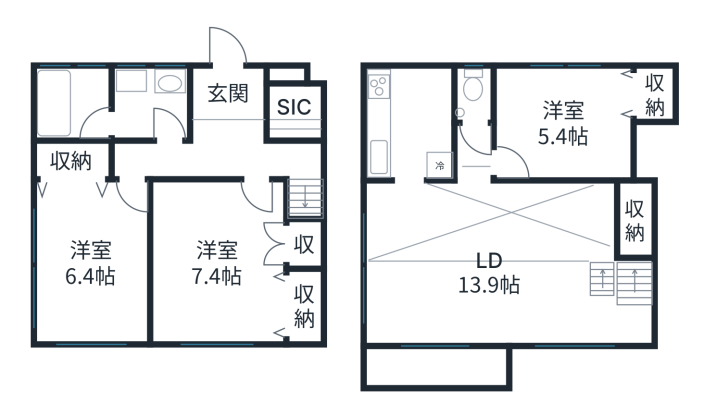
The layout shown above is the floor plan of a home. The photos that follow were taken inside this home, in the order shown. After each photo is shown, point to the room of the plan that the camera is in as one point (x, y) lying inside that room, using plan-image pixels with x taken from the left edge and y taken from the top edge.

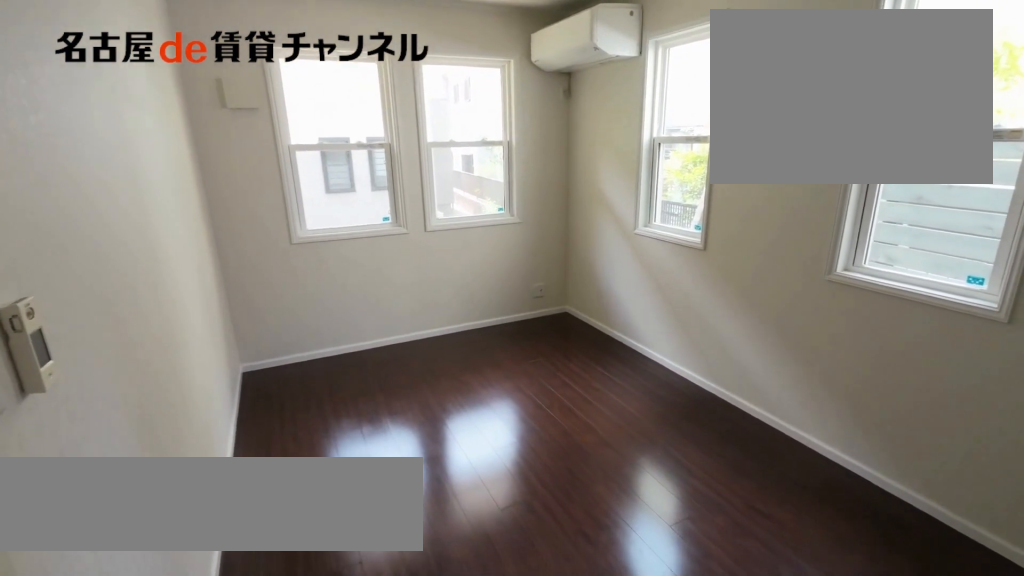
(92, 250)
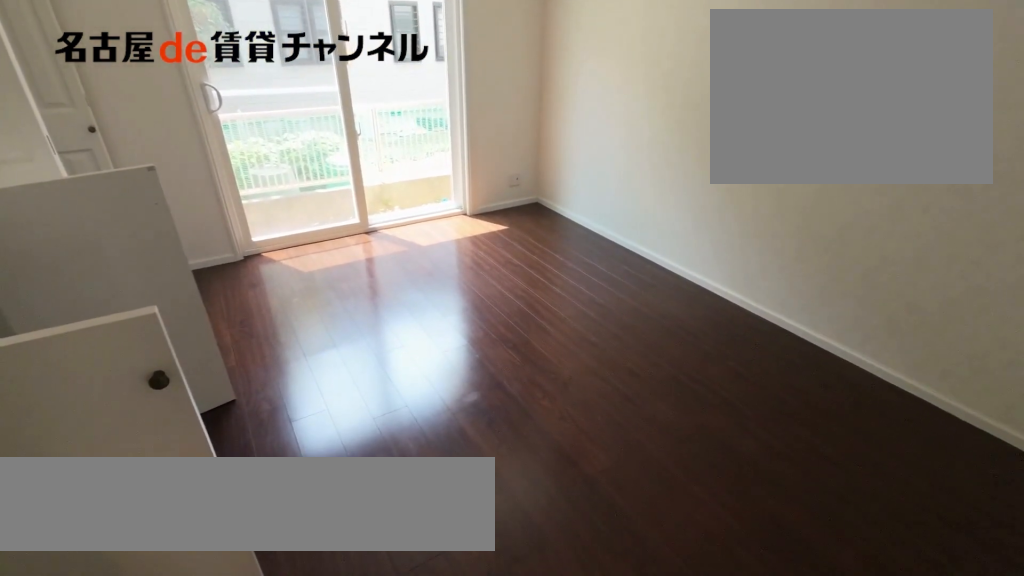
(231, 266)
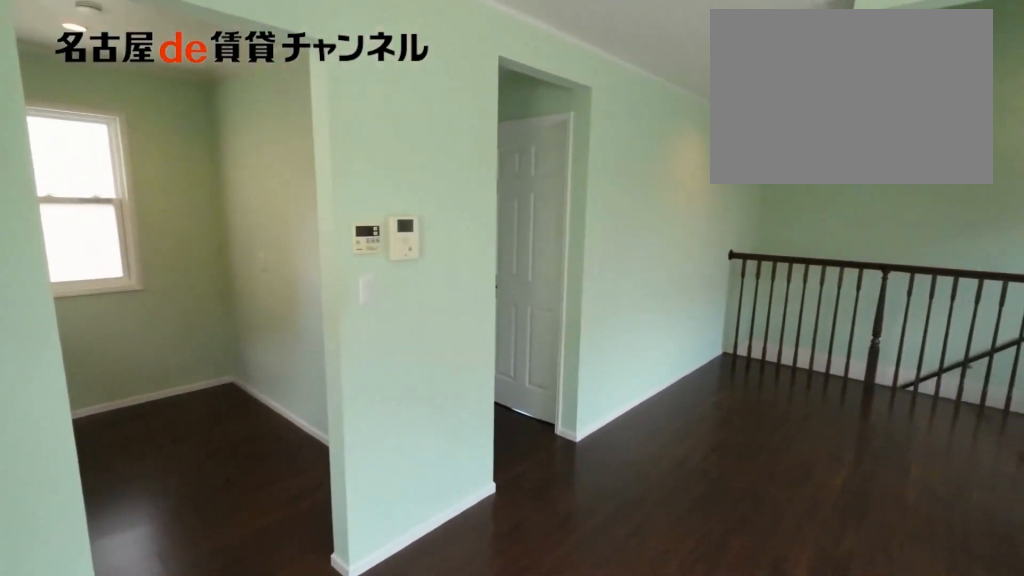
(509, 265)
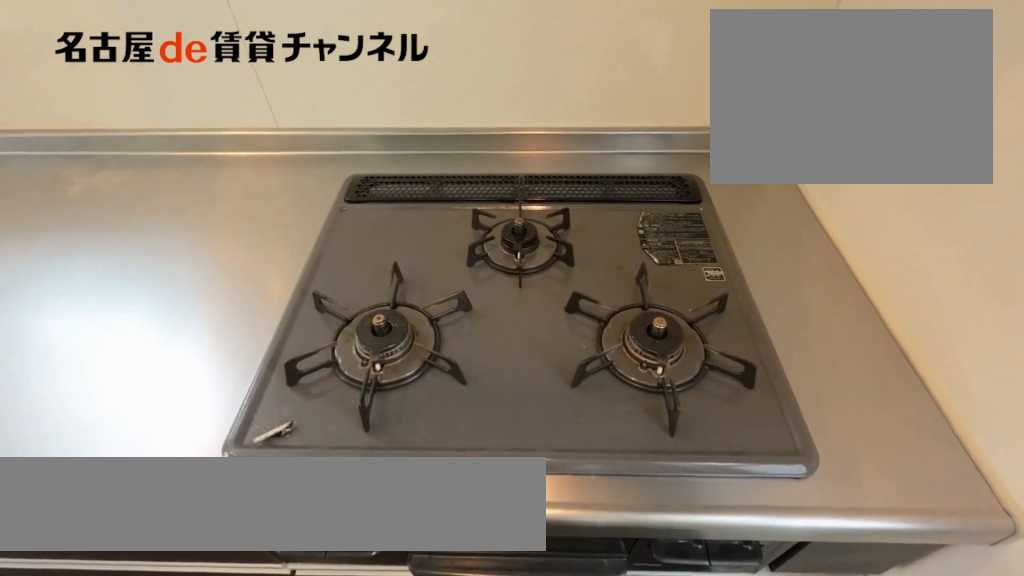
(408, 123)
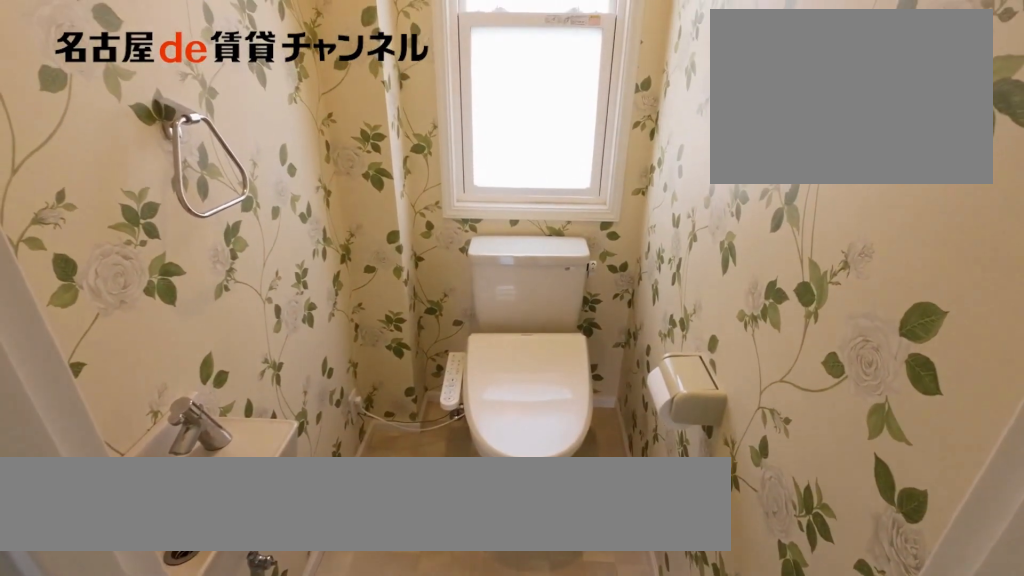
(473, 96)
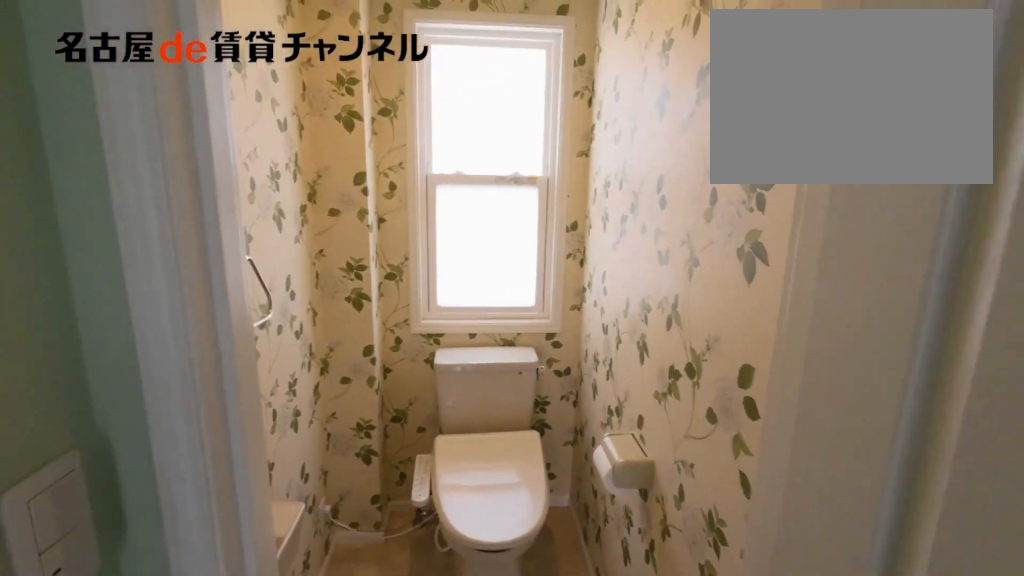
(473, 96)
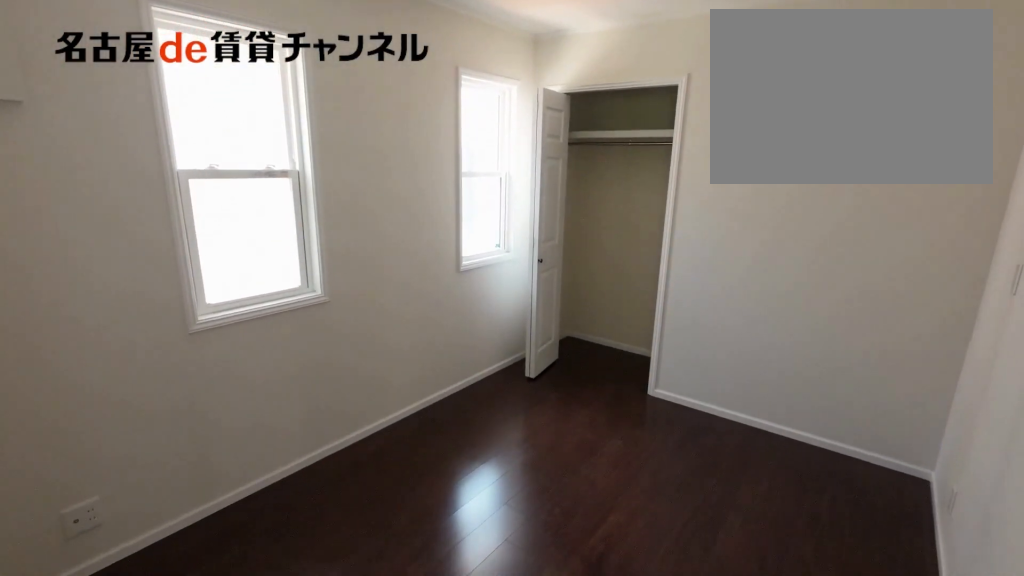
(575, 120)
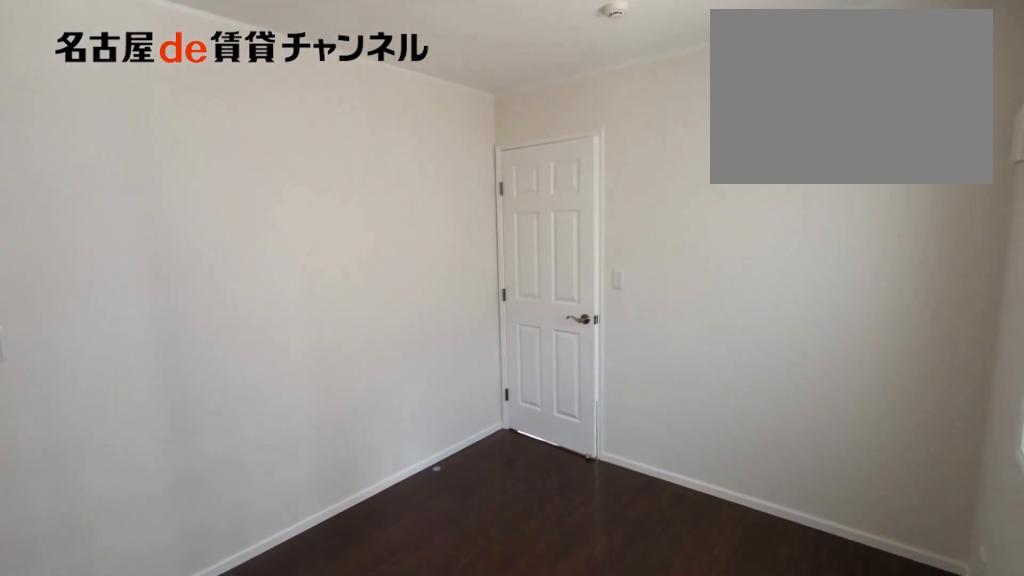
(575, 120)
